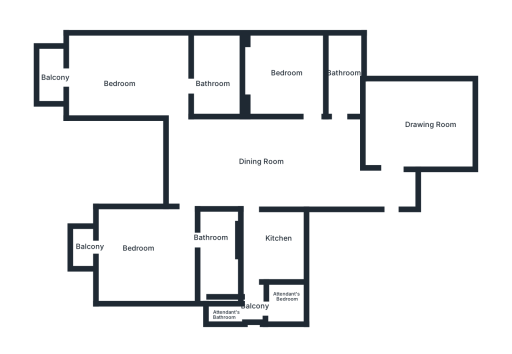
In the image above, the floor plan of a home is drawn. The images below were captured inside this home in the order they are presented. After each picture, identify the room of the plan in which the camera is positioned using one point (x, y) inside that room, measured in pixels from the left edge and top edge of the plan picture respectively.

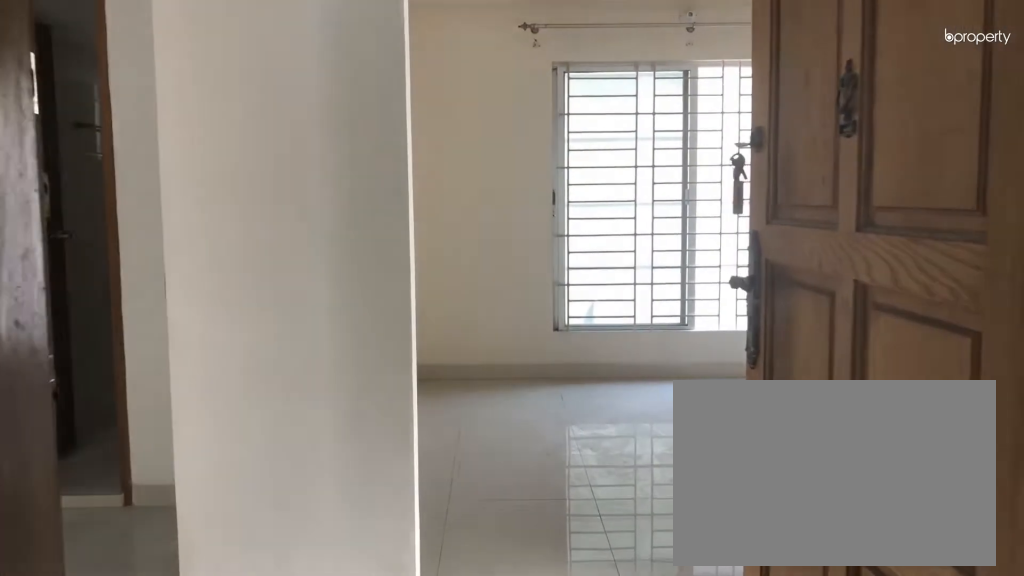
(389, 209)
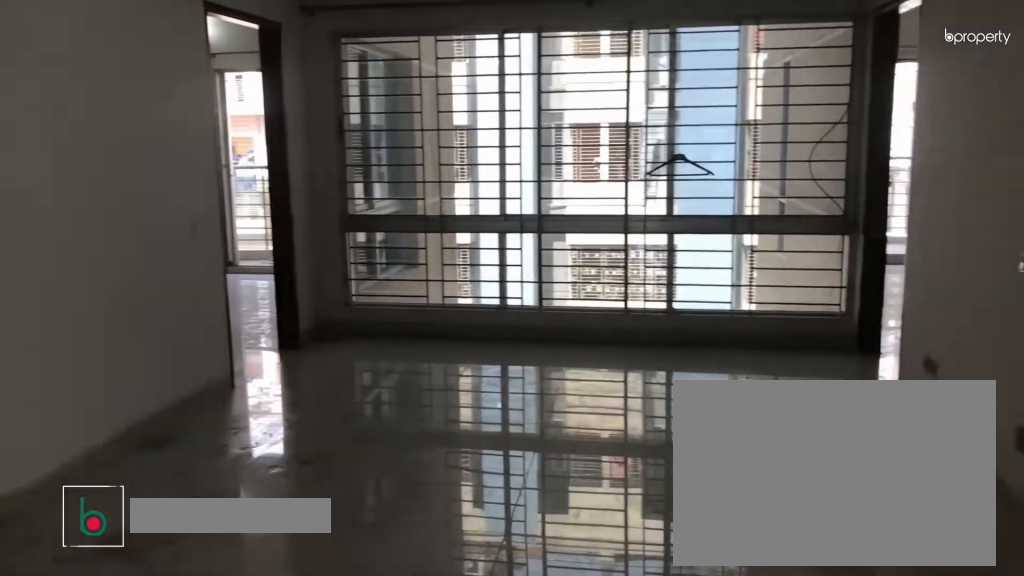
(259, 165)
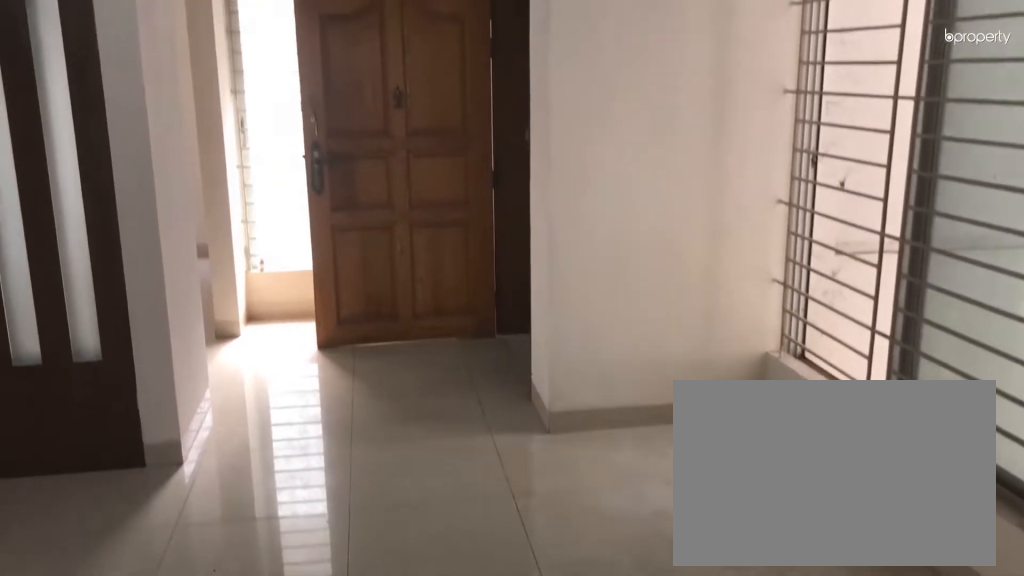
(259, 165)
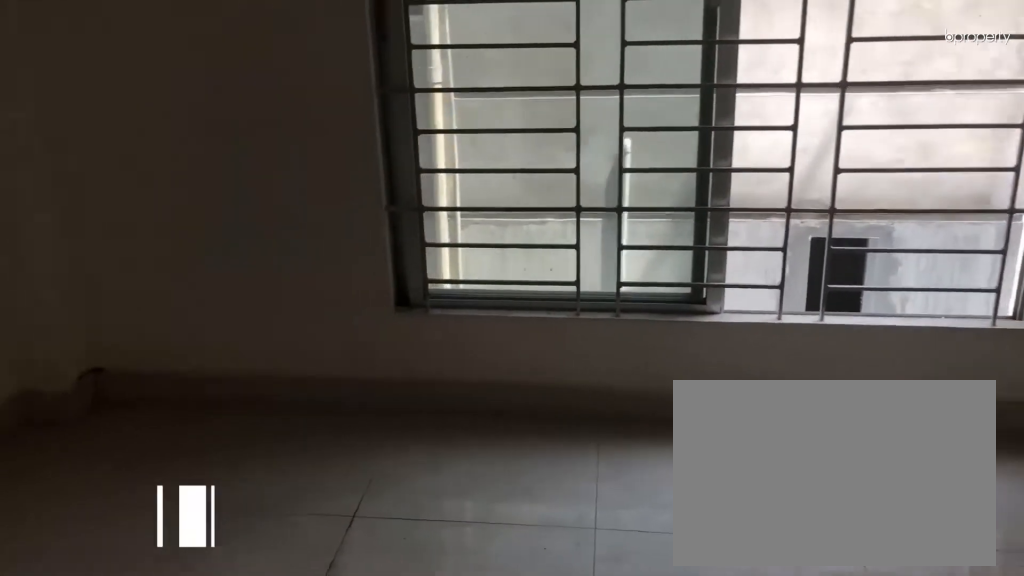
(409, 130)
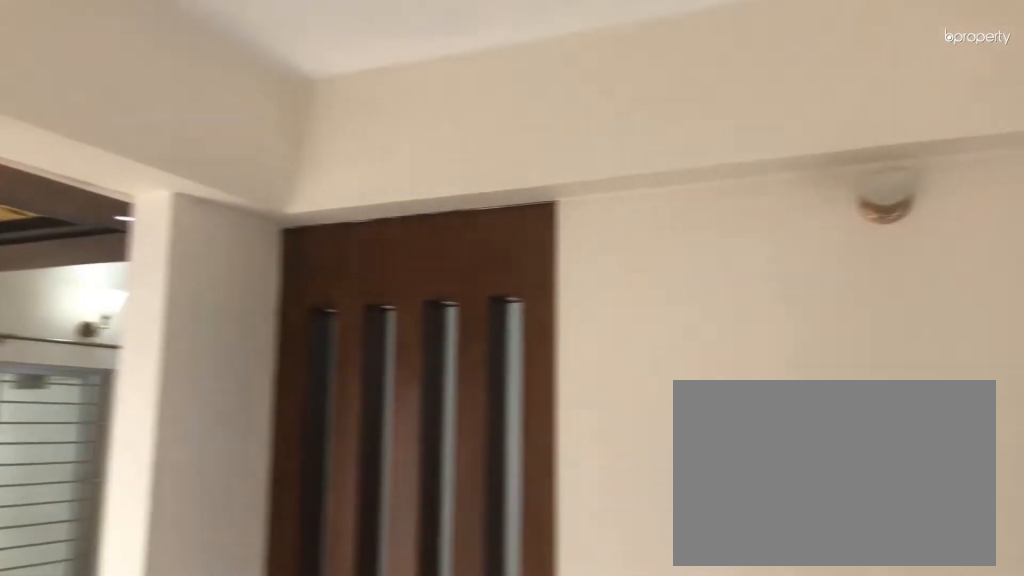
(409, 130)
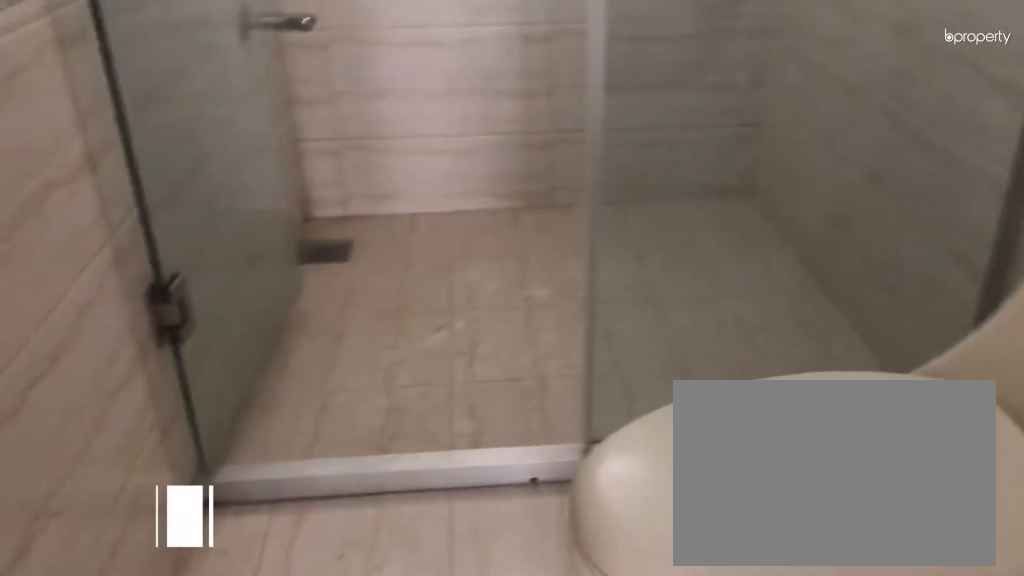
(344, 78)
